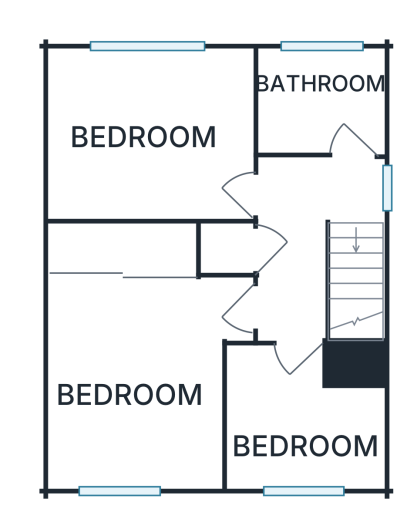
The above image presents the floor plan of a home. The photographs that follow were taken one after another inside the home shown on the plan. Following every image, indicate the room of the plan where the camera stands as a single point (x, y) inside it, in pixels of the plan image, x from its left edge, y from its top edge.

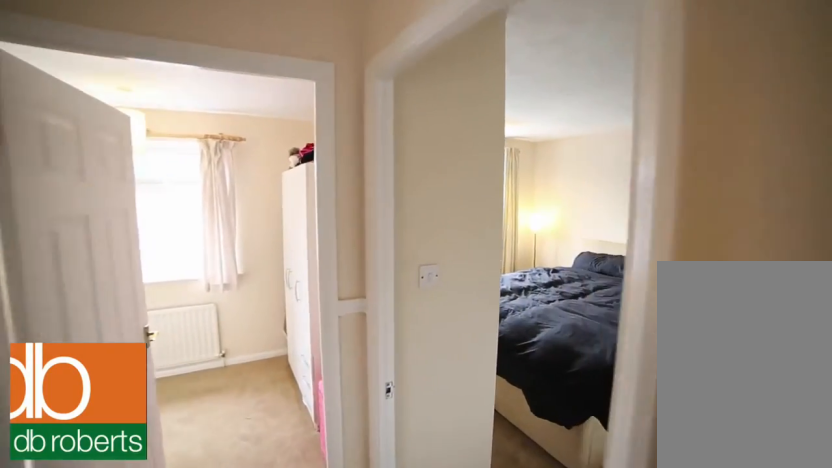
(302, 238)
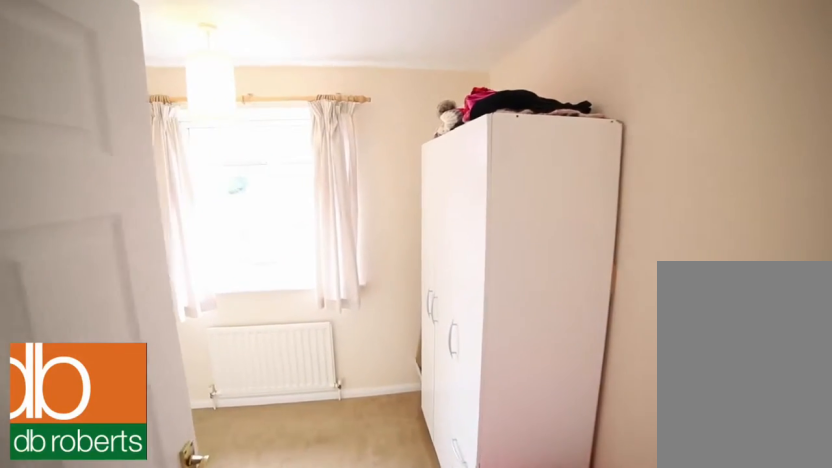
(299, 425)
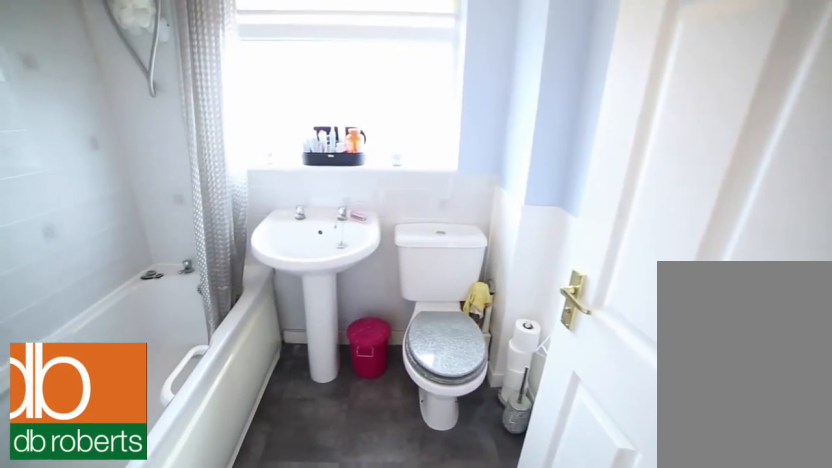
(317, 99)
